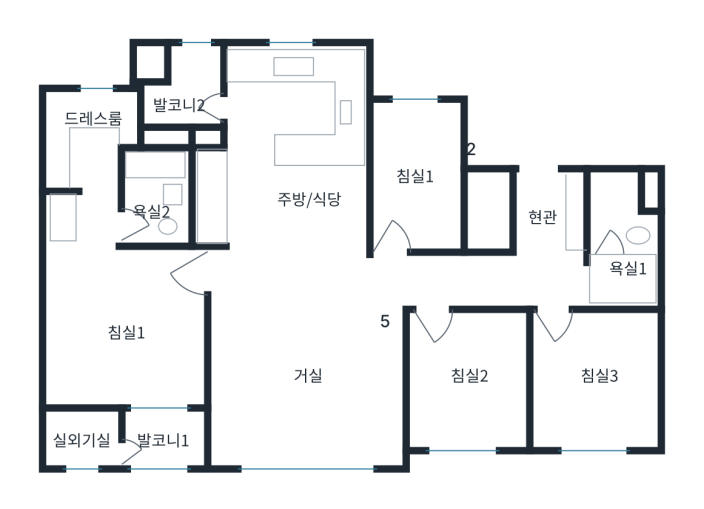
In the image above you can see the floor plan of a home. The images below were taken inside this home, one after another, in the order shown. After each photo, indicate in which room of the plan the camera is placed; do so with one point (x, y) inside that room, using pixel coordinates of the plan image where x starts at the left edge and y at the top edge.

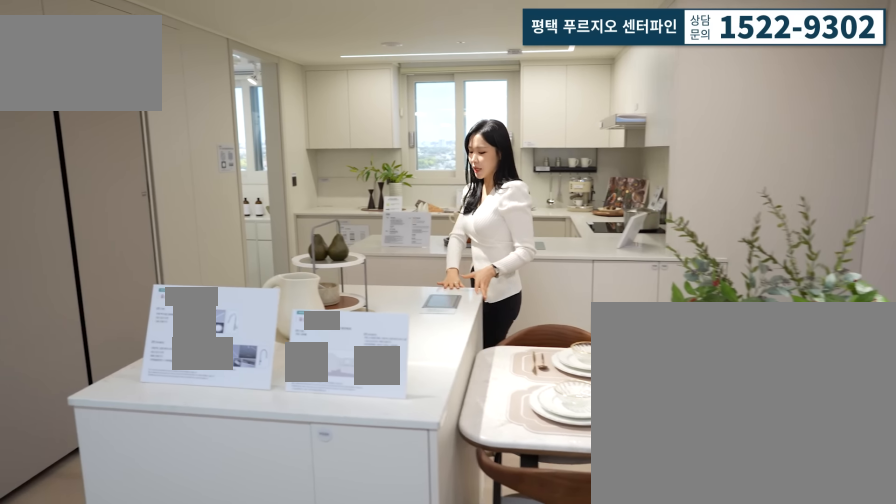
(301, 170)
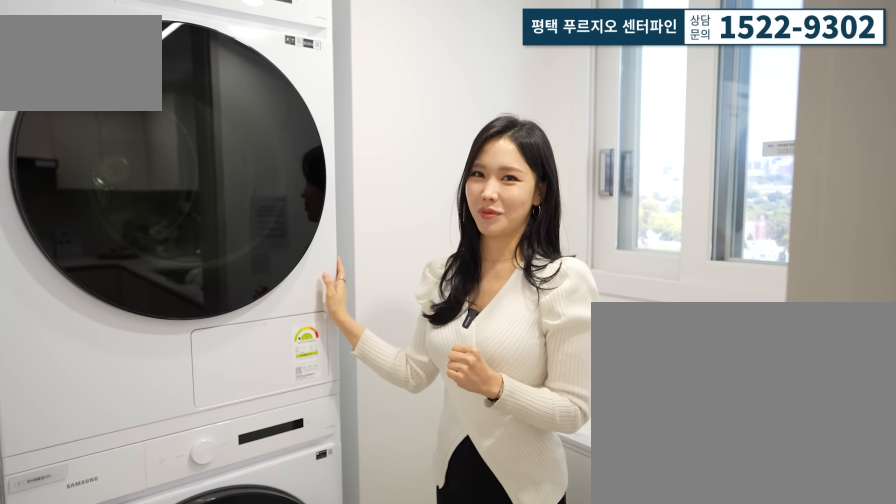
(175, 86)
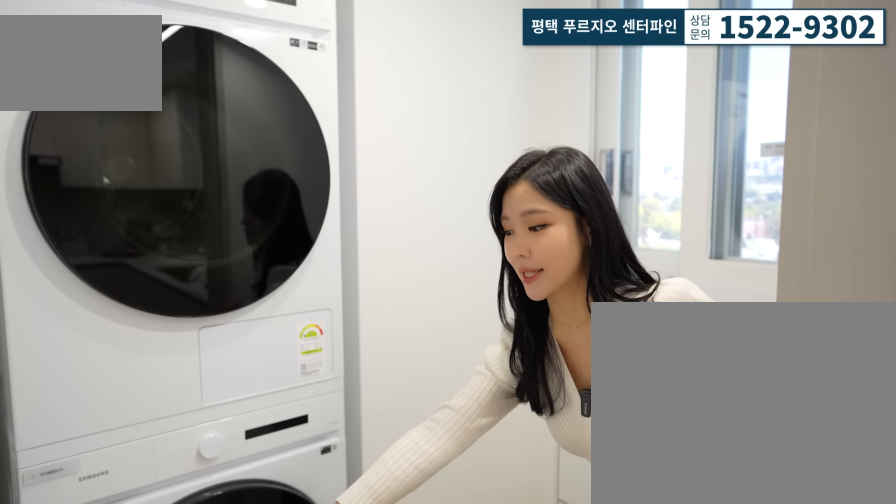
(175, 86)
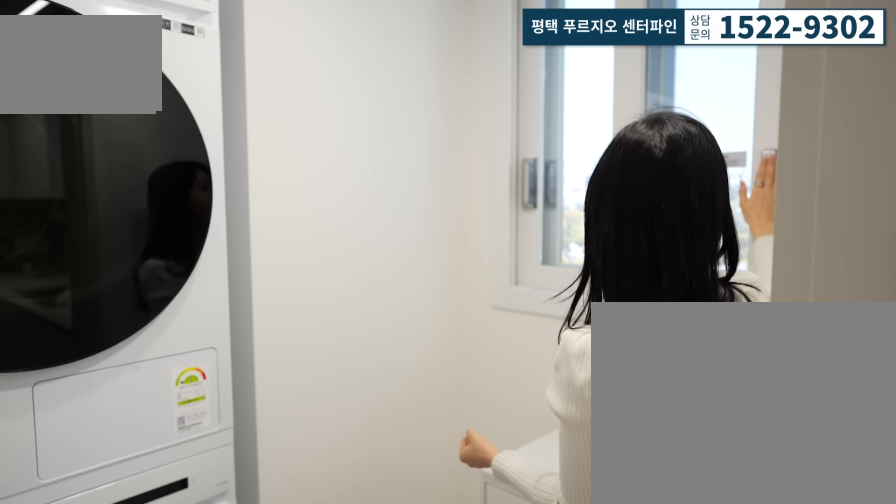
(155, 89)
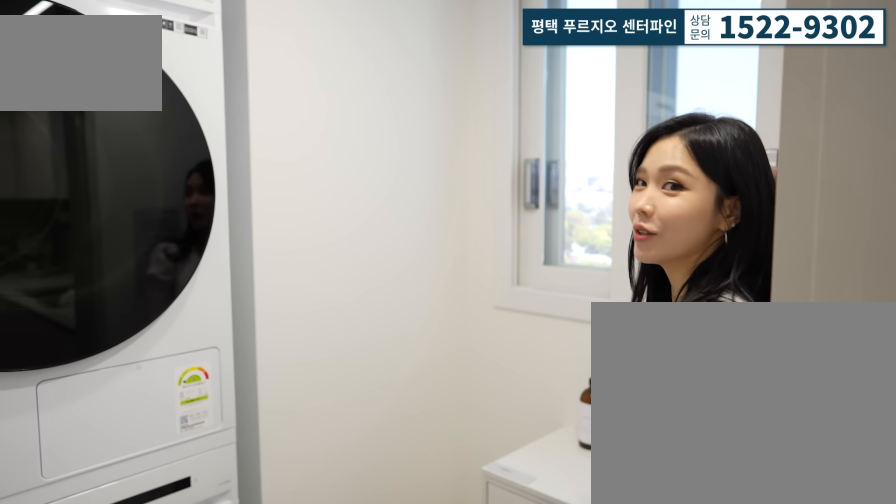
(175, 86)
